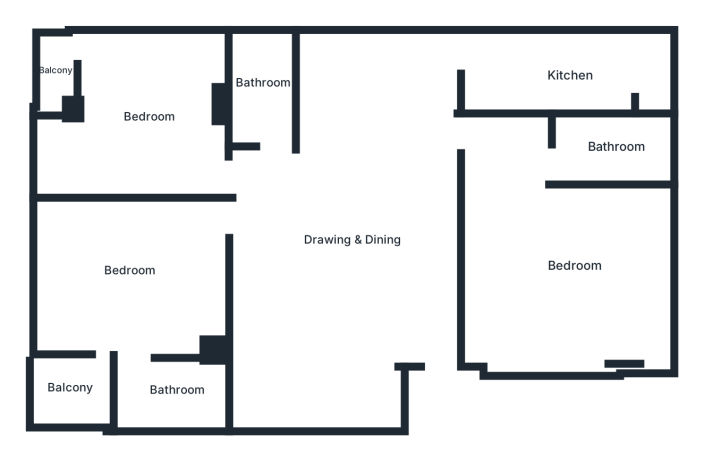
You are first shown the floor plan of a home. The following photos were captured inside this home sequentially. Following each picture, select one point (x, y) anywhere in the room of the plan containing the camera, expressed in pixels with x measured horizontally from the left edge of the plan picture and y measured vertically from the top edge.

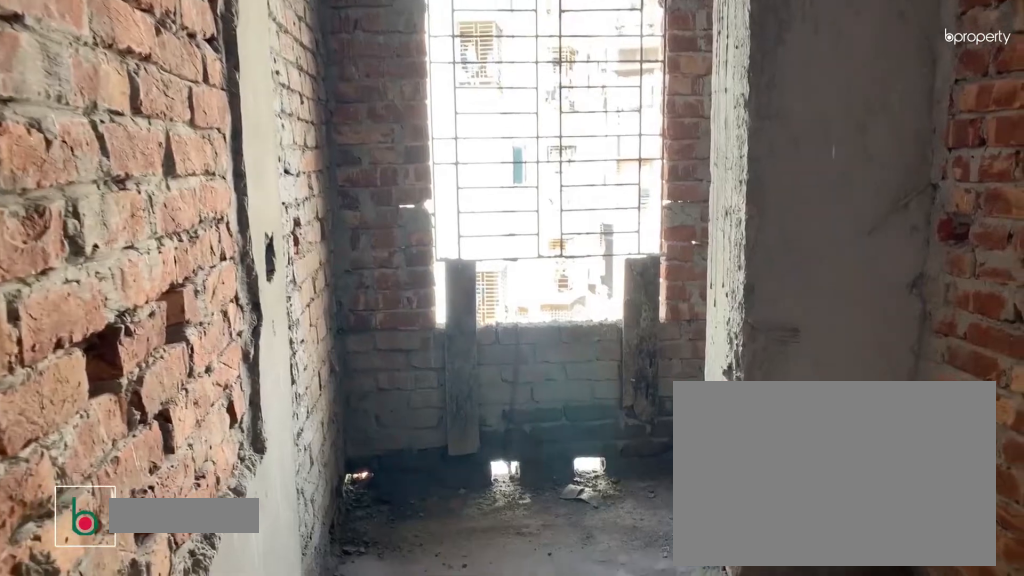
(564, 76)
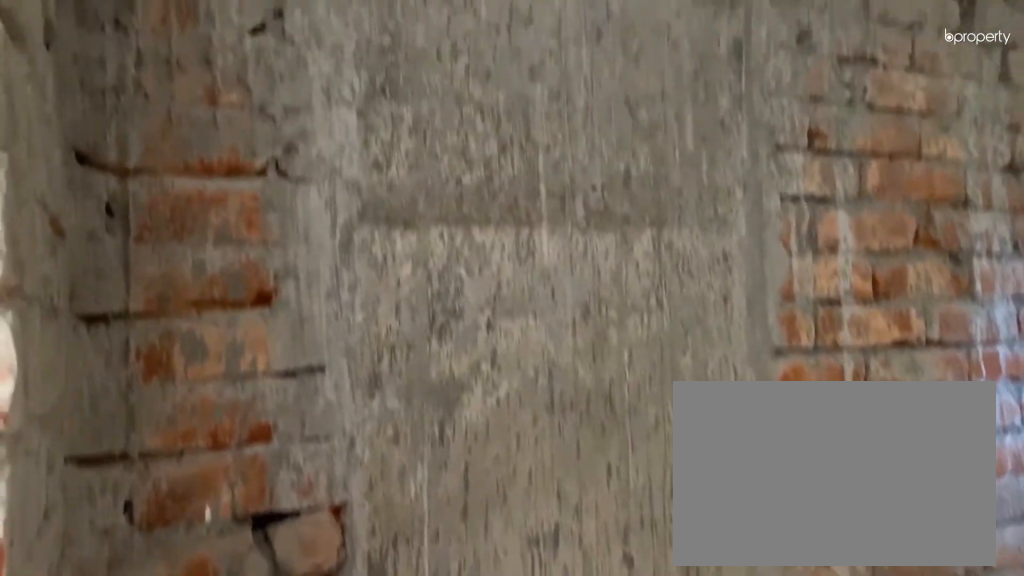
(261, 76)
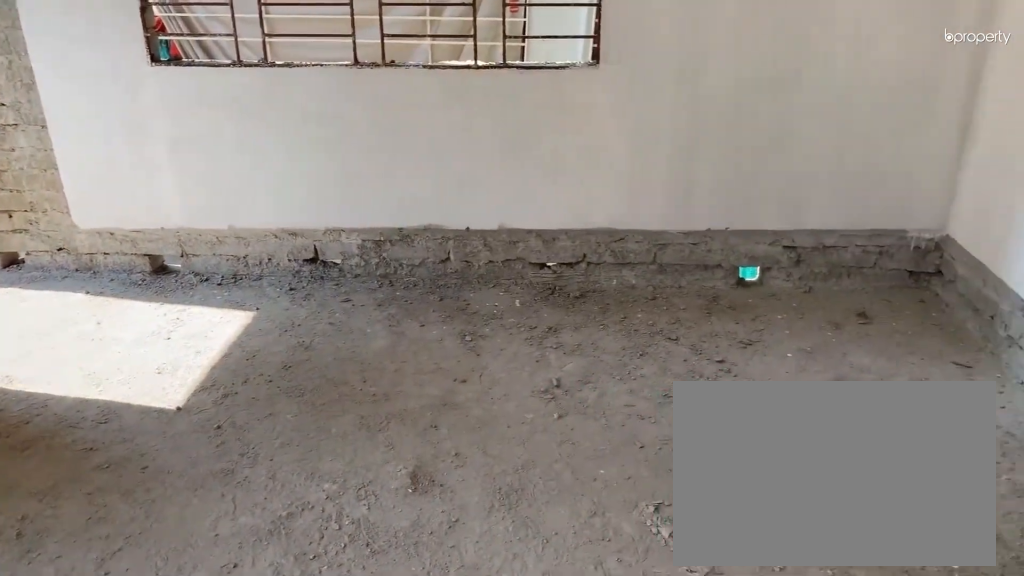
(150, 114)
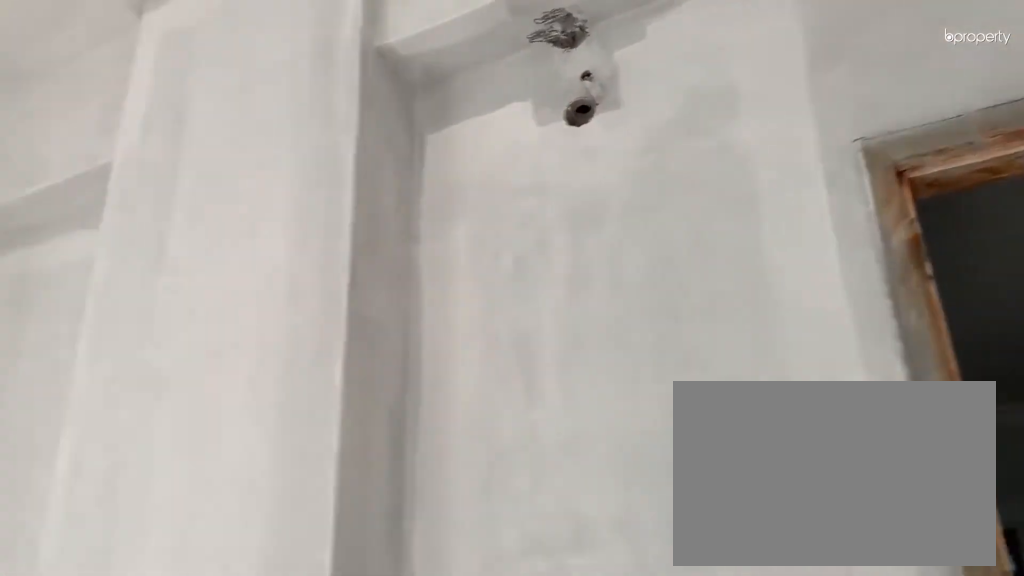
(150, 114)
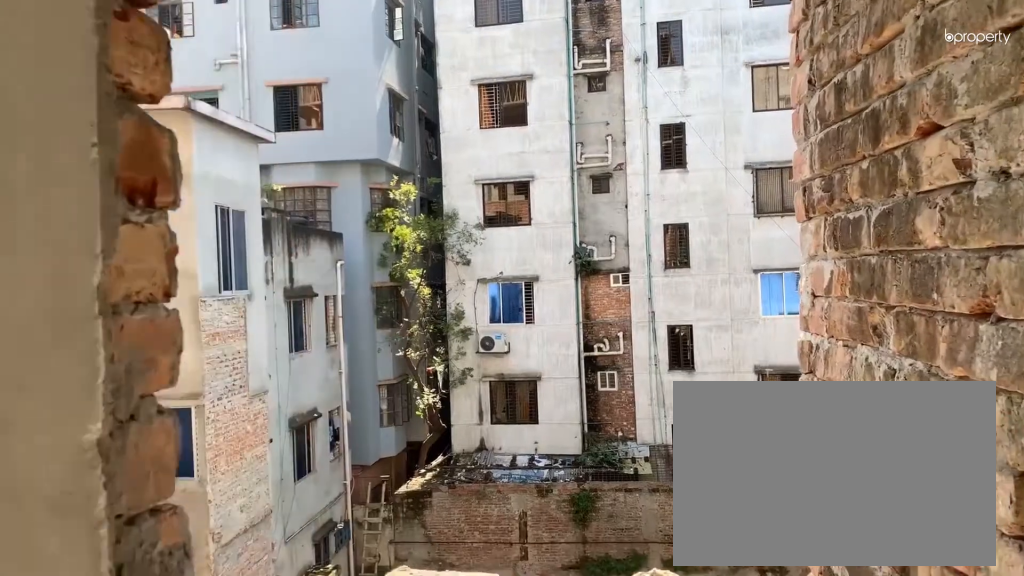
(54, 70)
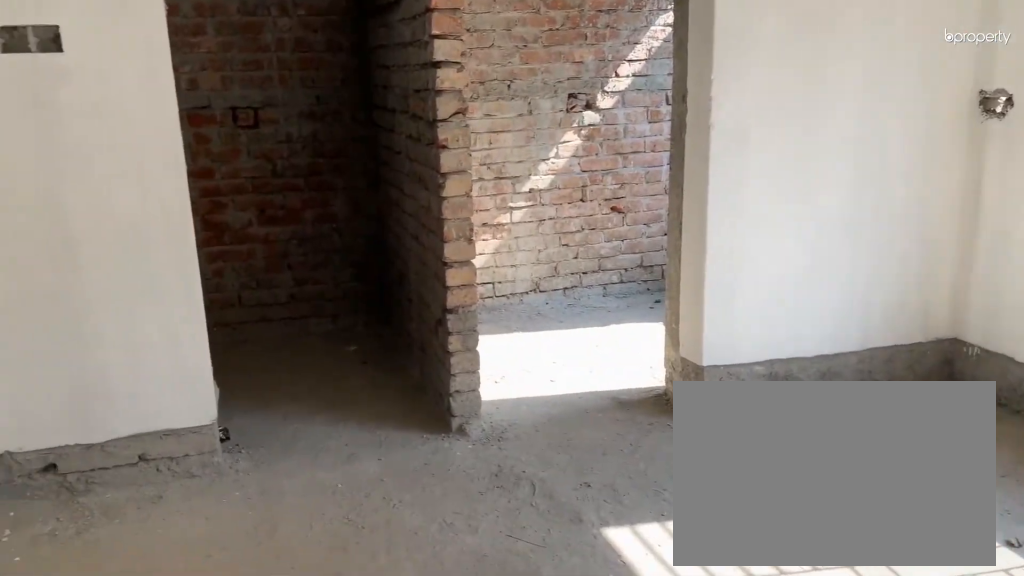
(134, 271)
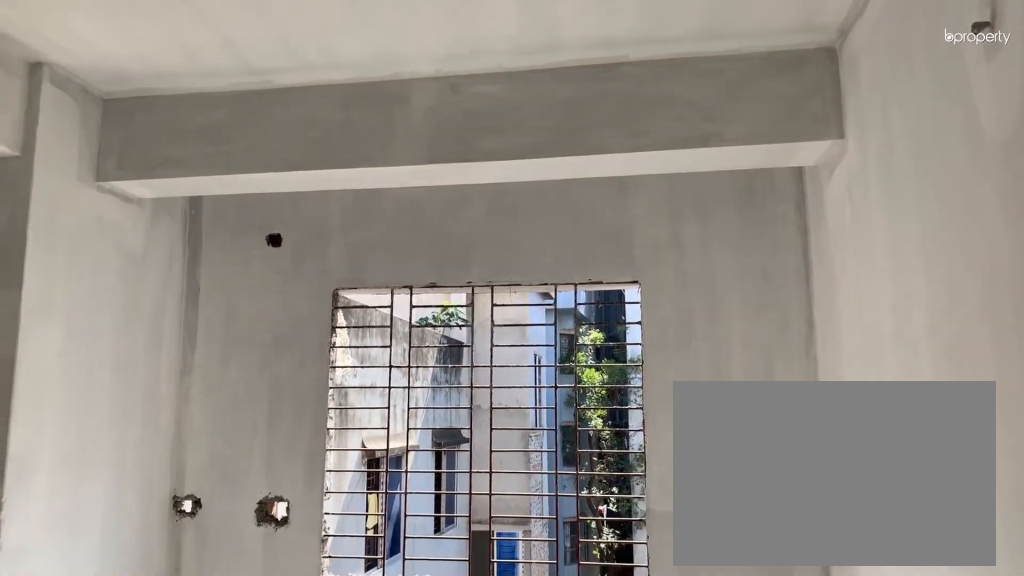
(134, 271)
